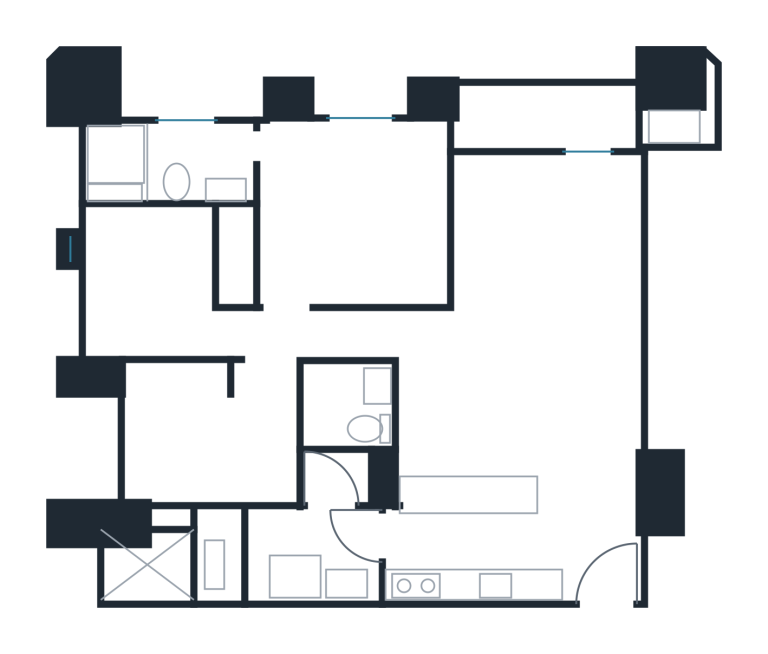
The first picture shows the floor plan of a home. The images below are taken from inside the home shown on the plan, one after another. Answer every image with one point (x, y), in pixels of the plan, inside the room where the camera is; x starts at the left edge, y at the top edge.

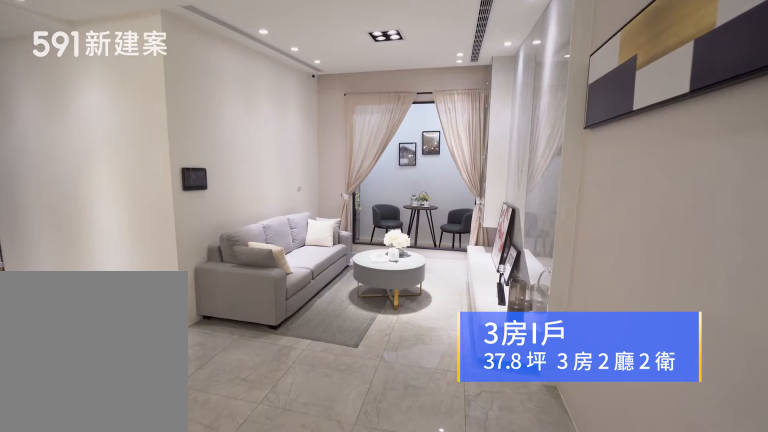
(535, 231)
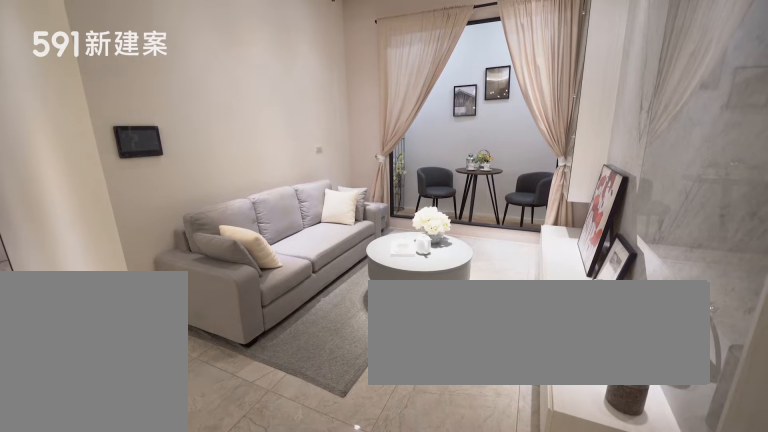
(535, 231)
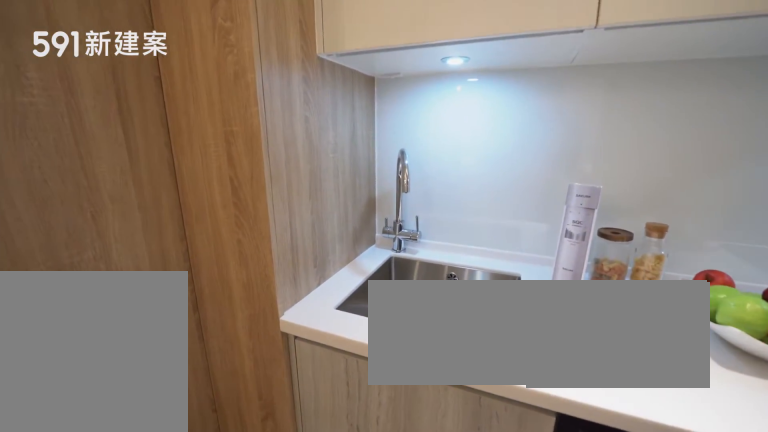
(453, 558)
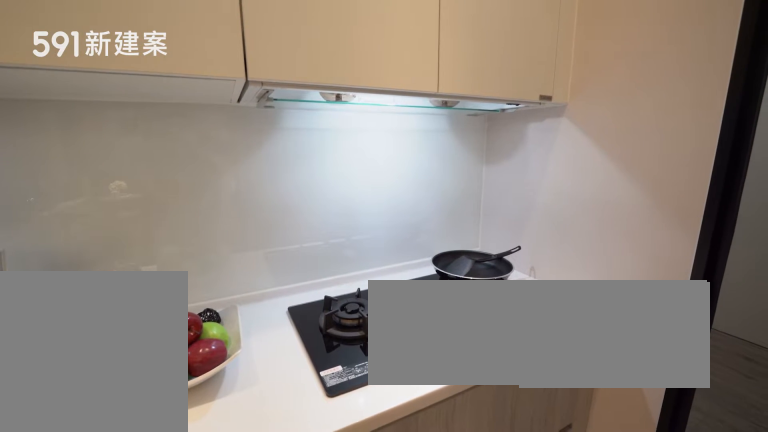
(453, 558)
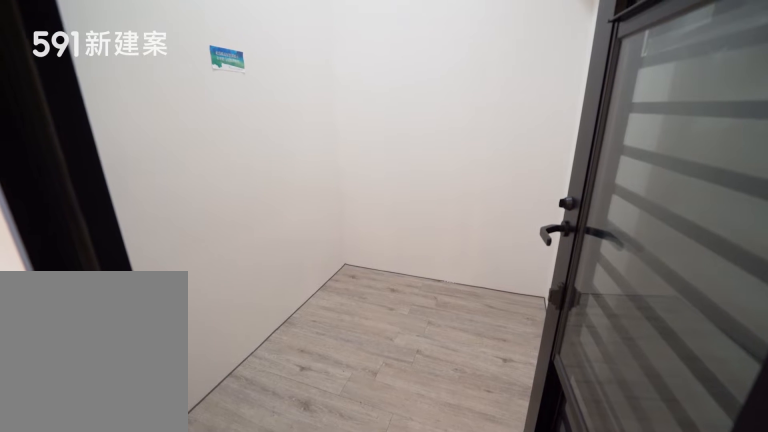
(308, 556)
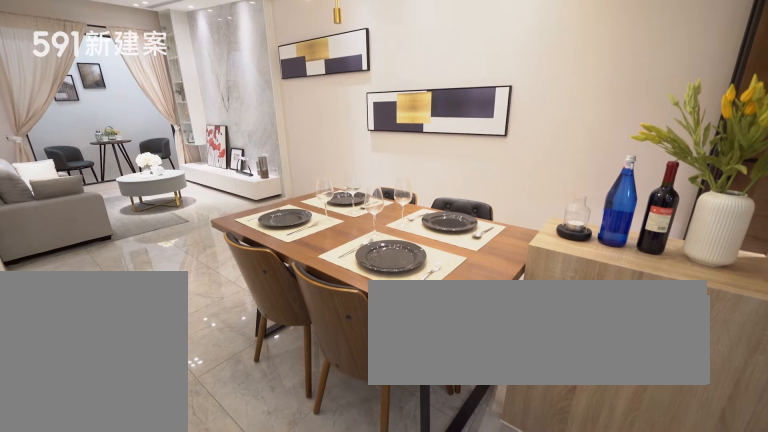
(483, 413)
